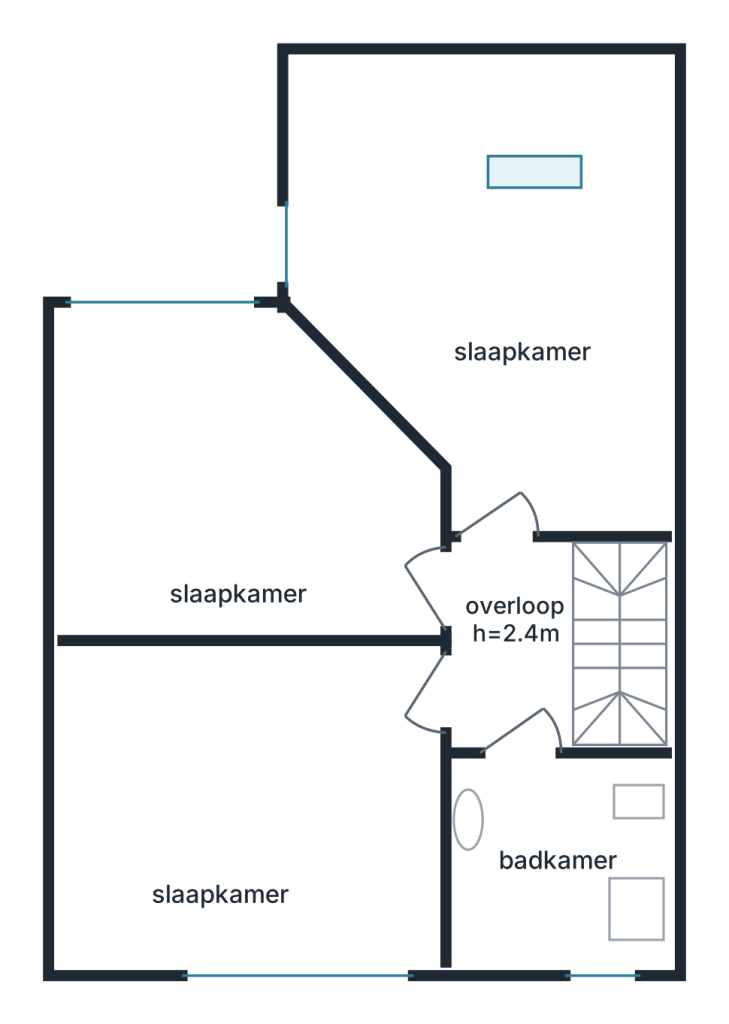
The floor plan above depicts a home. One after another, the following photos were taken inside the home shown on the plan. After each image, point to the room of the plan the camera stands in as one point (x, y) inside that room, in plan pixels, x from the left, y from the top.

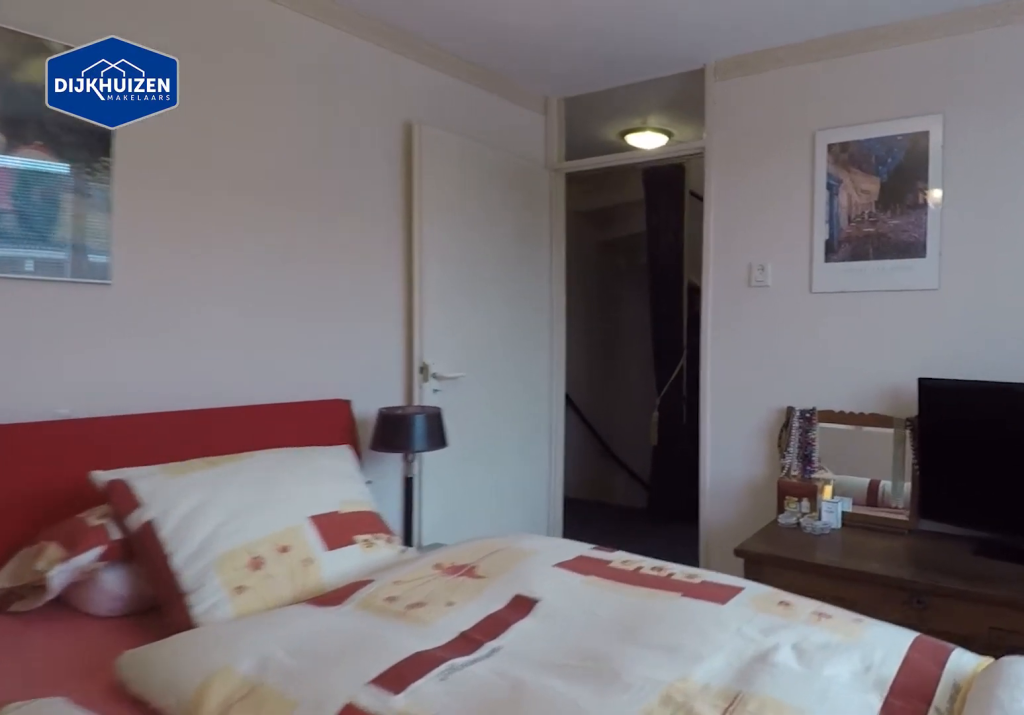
(250, 803)
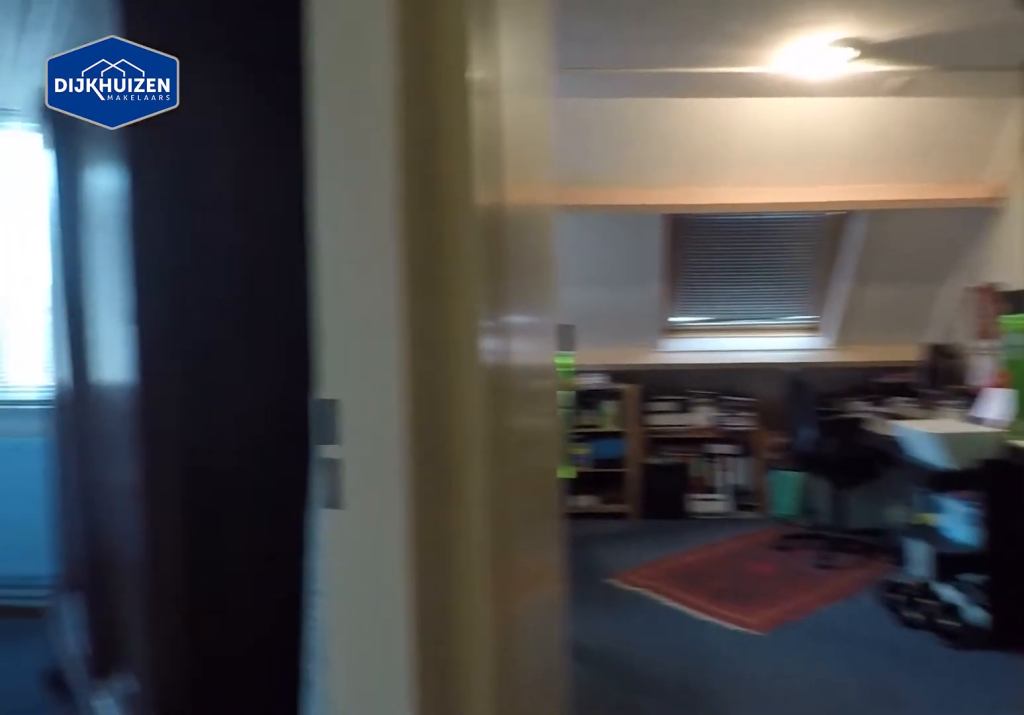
(513, 643)
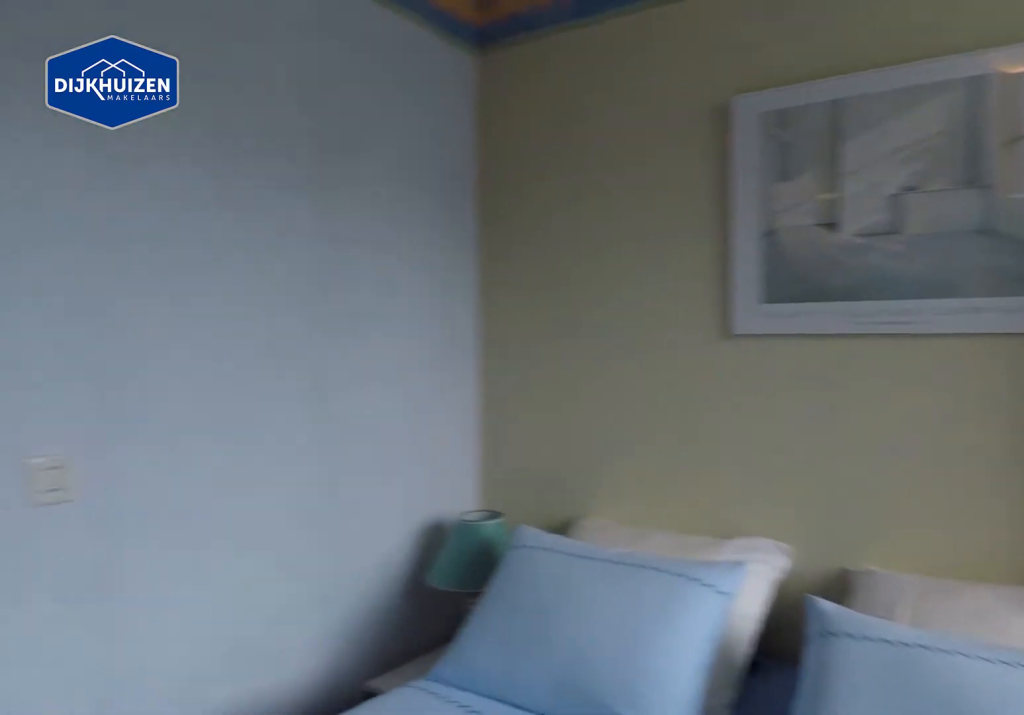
(214, 508)
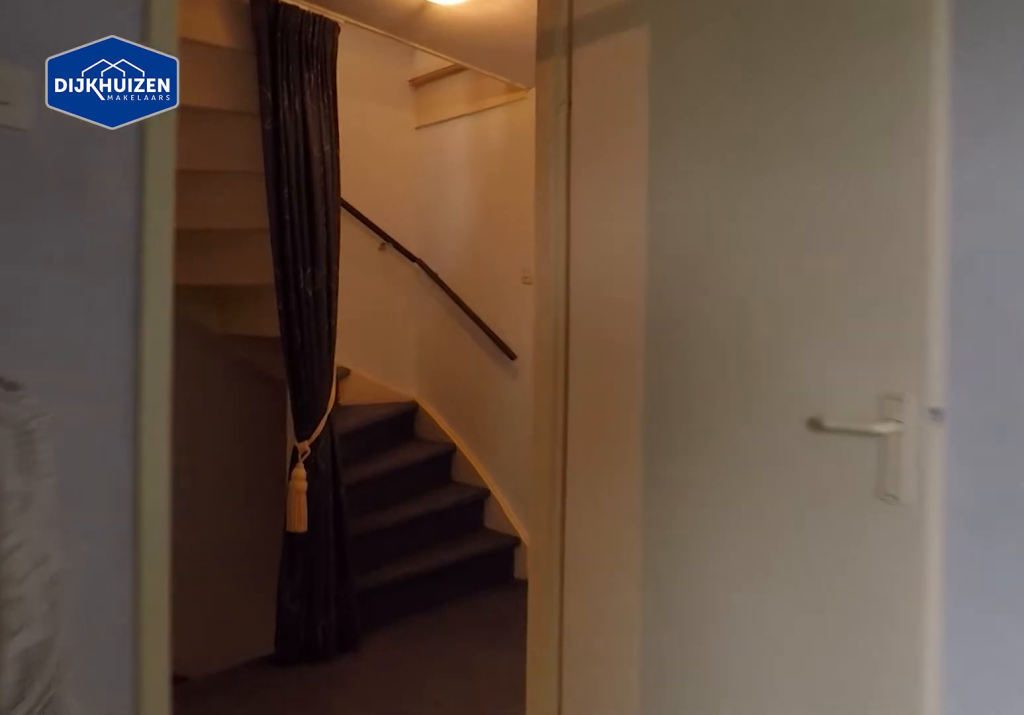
(214, 508)
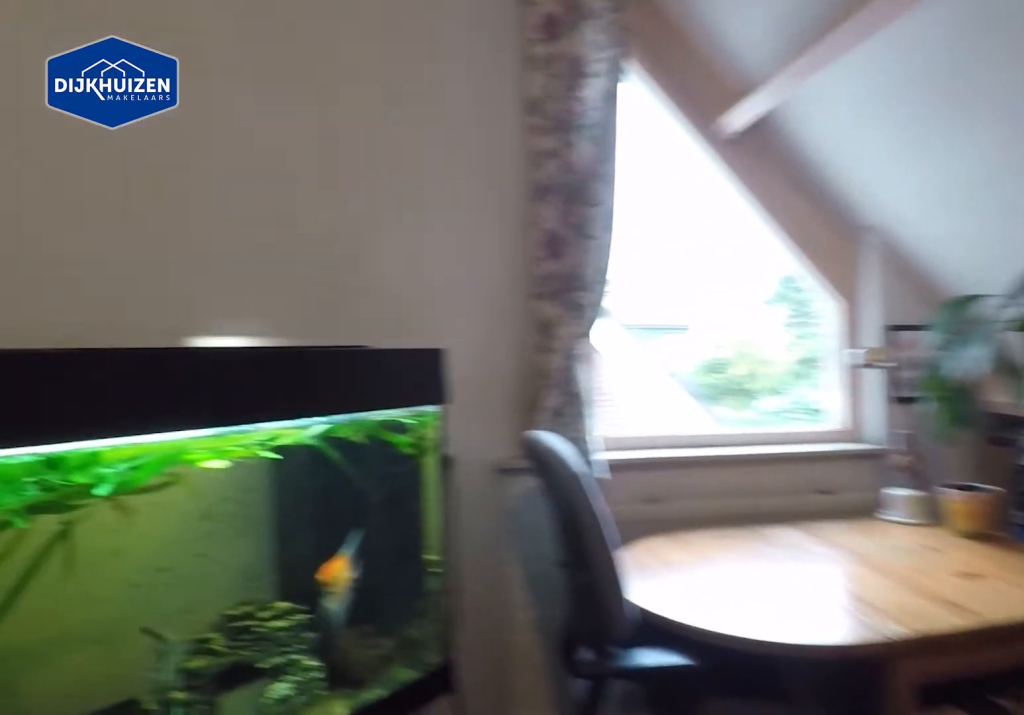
(608, 435)
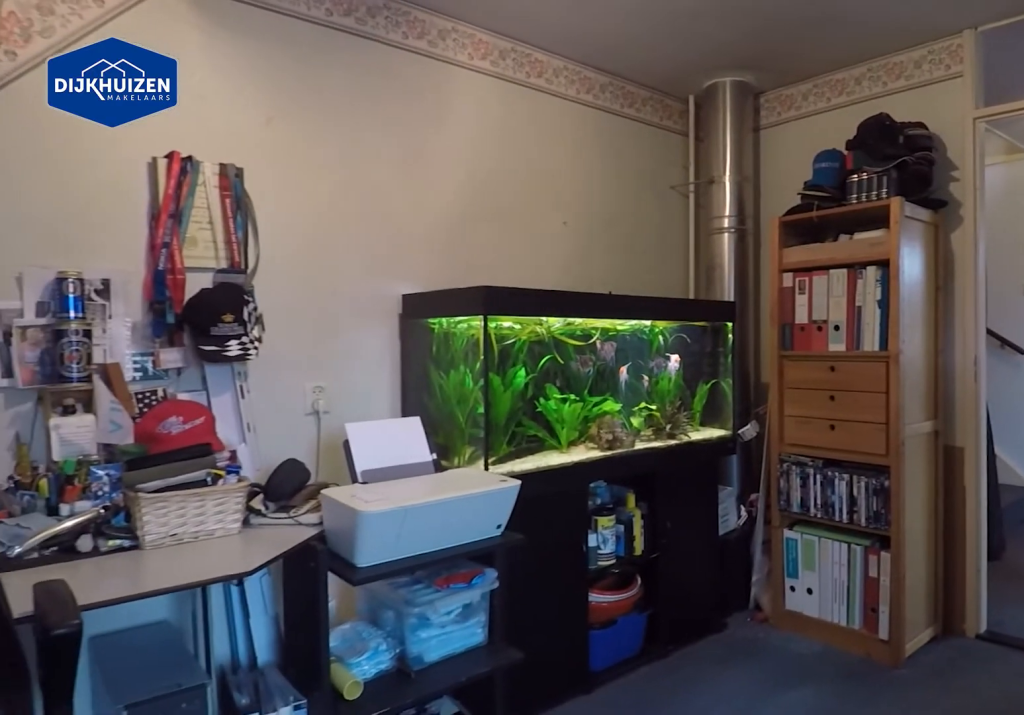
(608, 435)
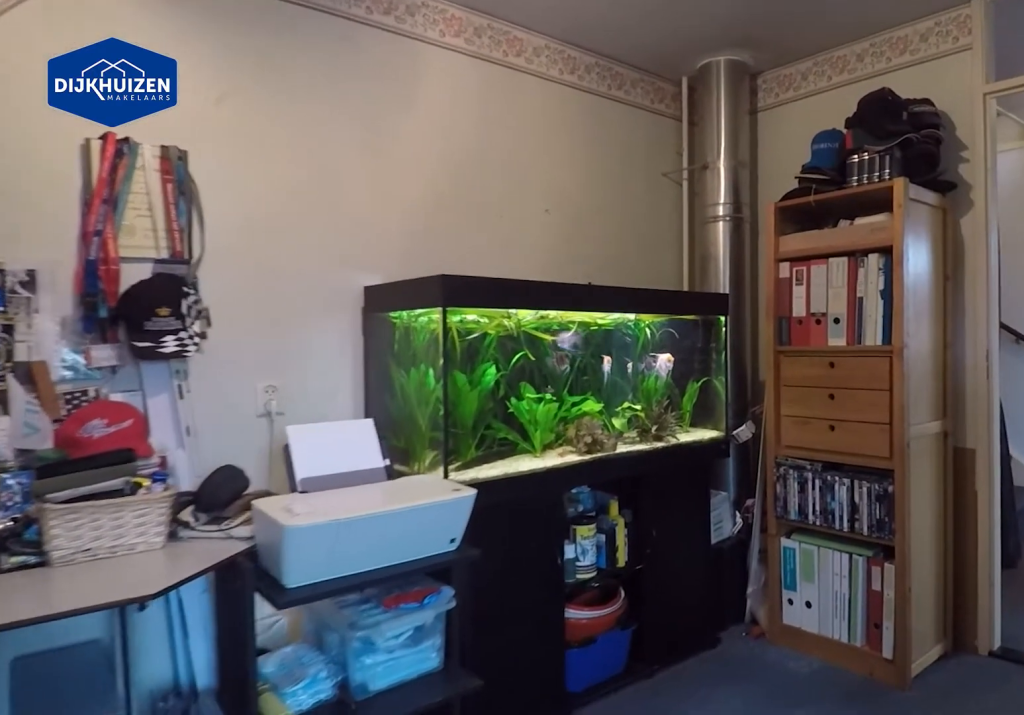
(608, 435)
